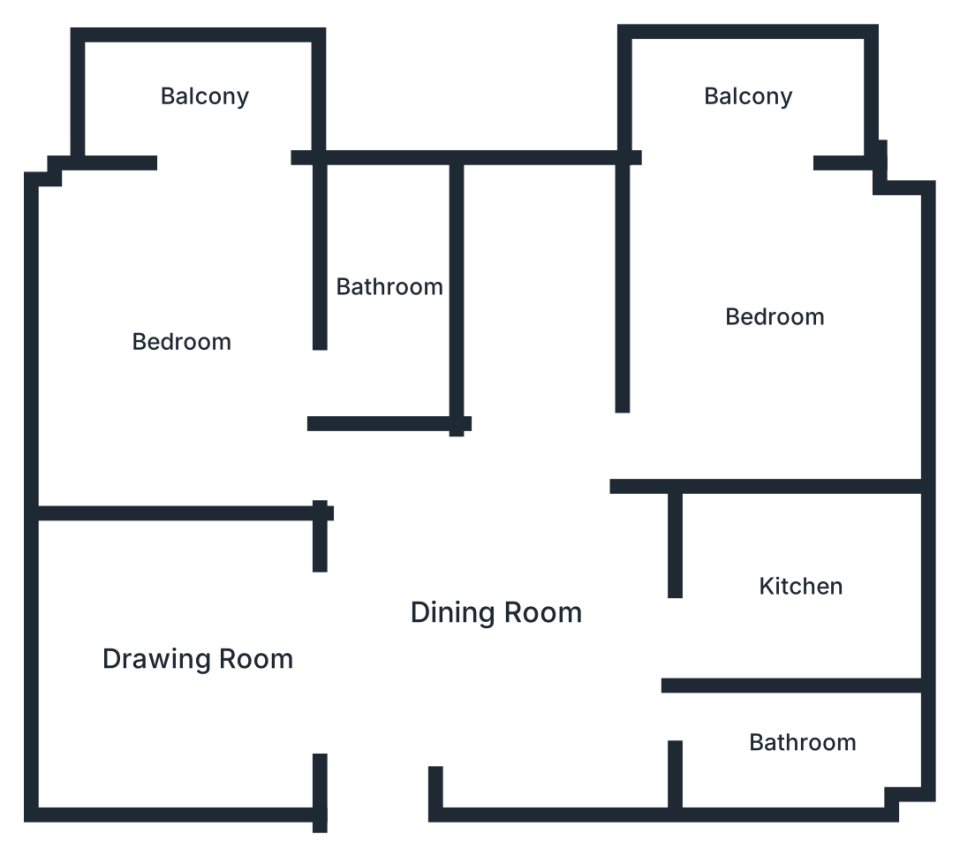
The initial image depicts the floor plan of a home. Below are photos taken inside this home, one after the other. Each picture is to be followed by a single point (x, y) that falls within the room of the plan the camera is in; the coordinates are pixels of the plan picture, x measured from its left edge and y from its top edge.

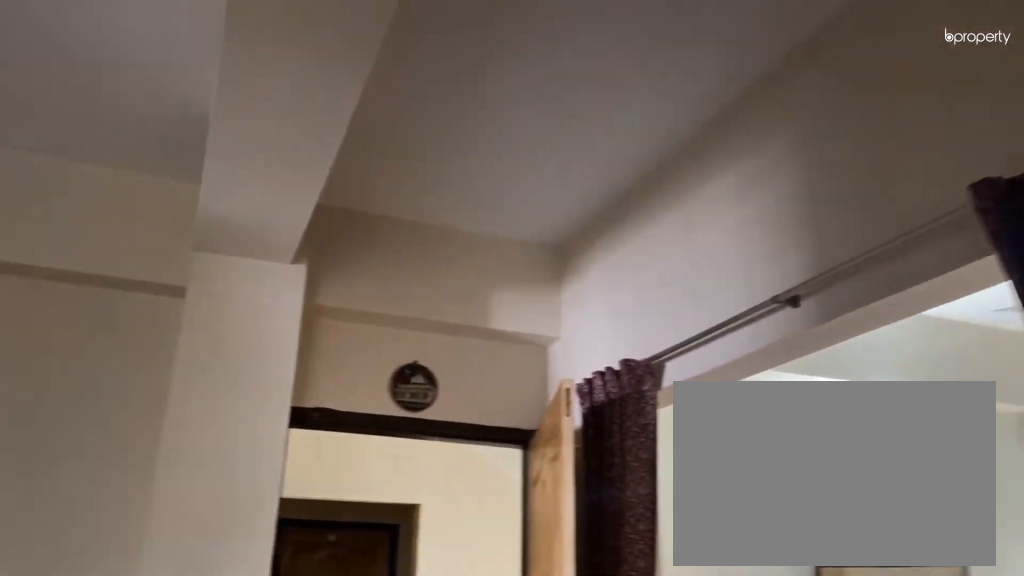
(493, 616)
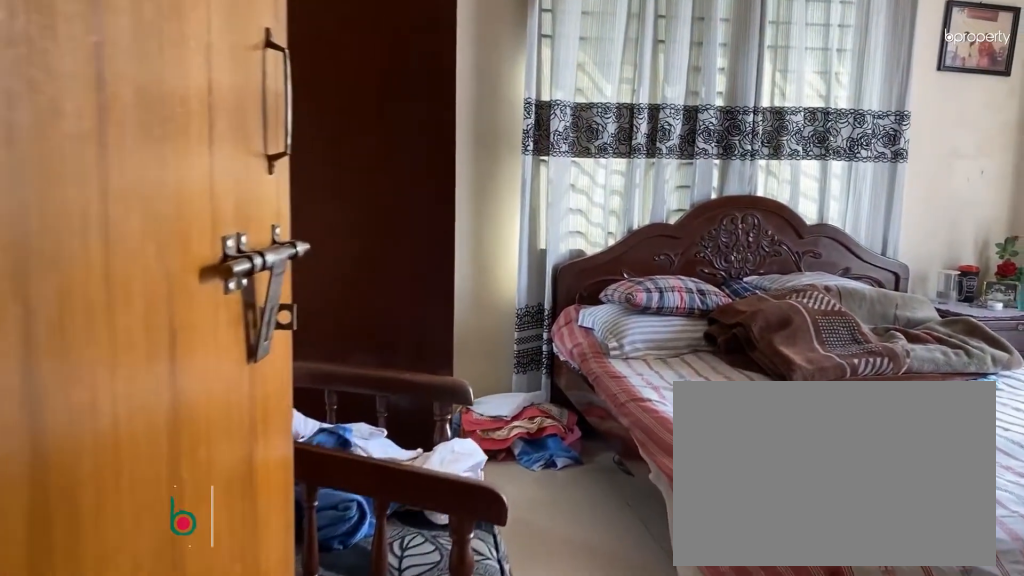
(181, 341)
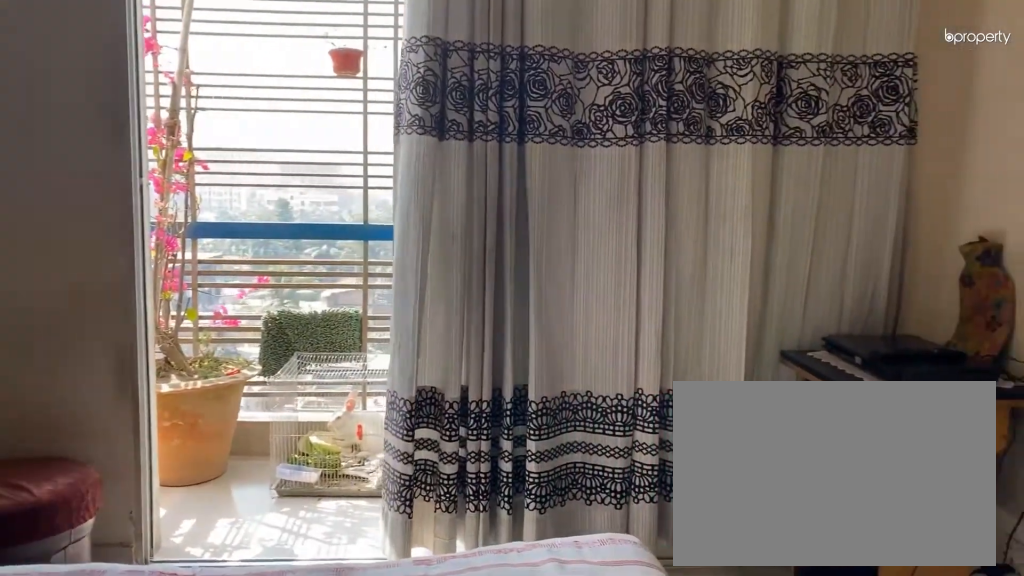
(180, 342)
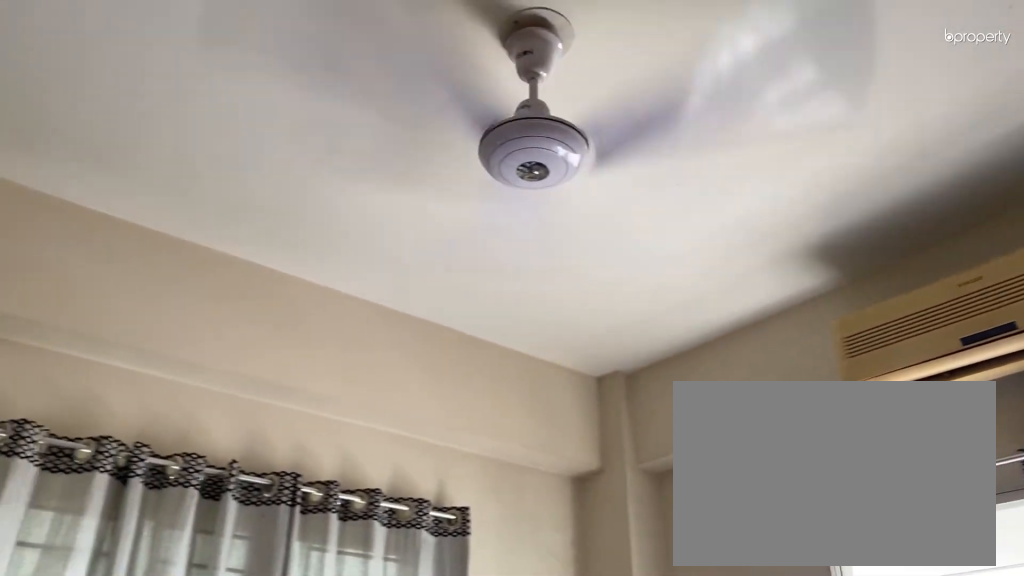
(181, 342)
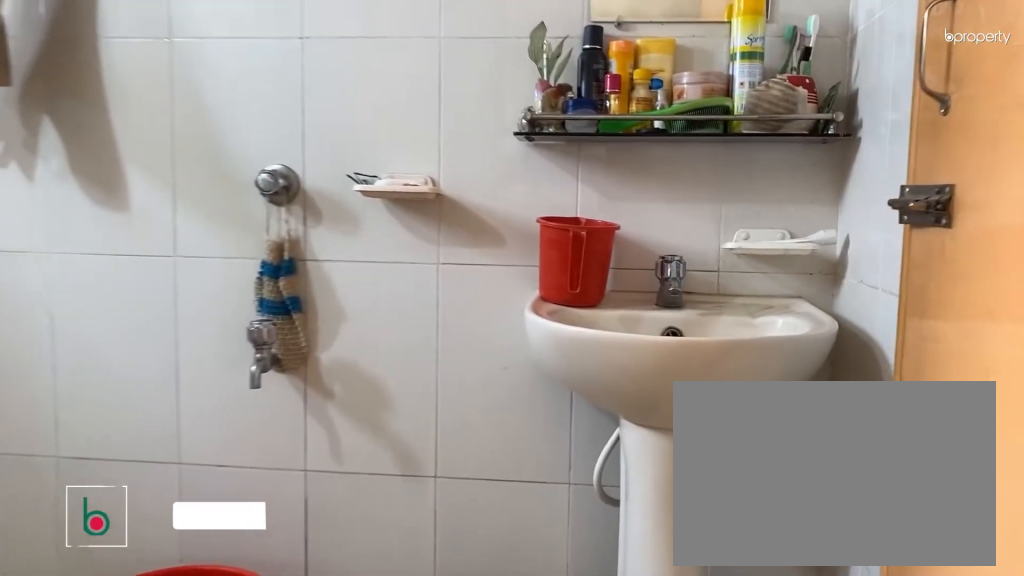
(388, 285)
